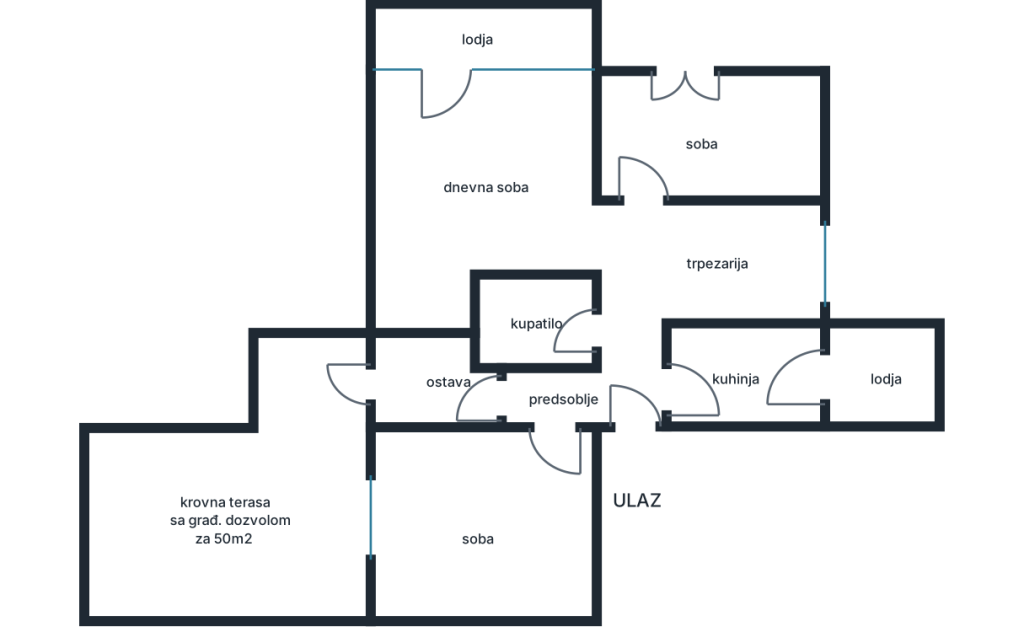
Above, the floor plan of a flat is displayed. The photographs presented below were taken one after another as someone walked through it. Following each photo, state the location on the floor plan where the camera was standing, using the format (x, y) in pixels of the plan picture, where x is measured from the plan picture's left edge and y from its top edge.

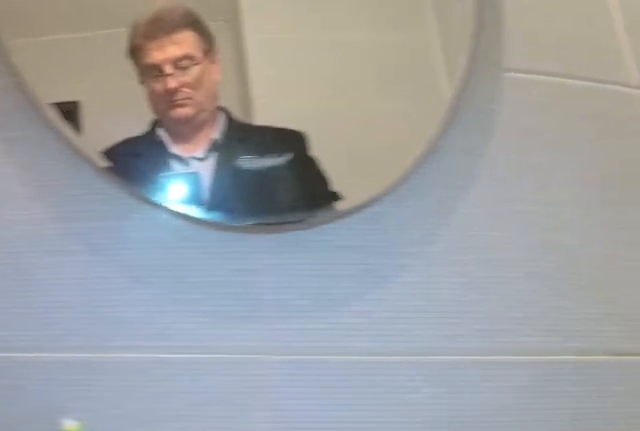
(514, 309)
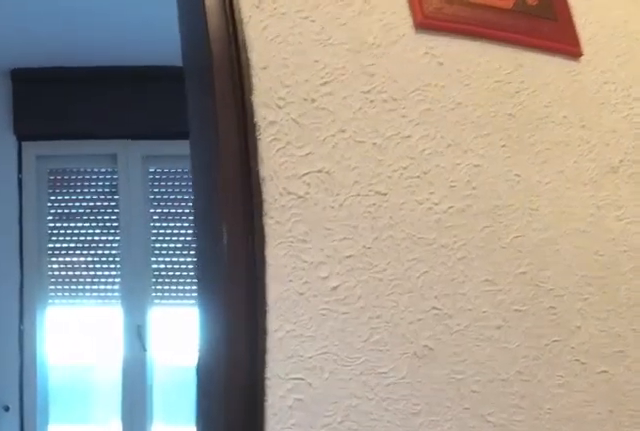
(642, 259)
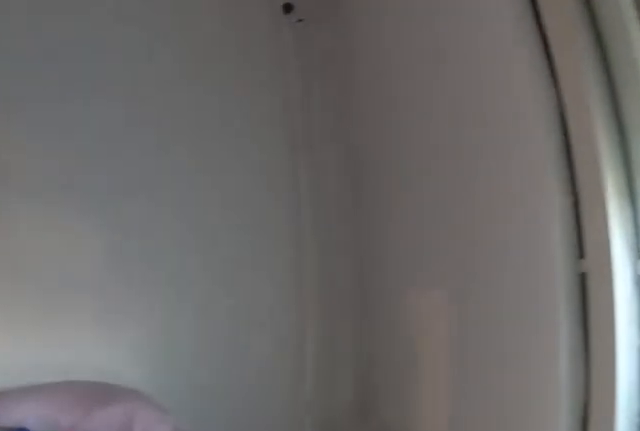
(729, 115)
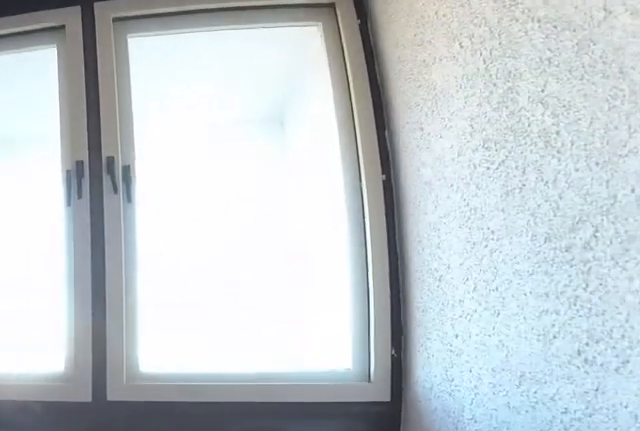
(566, 193)
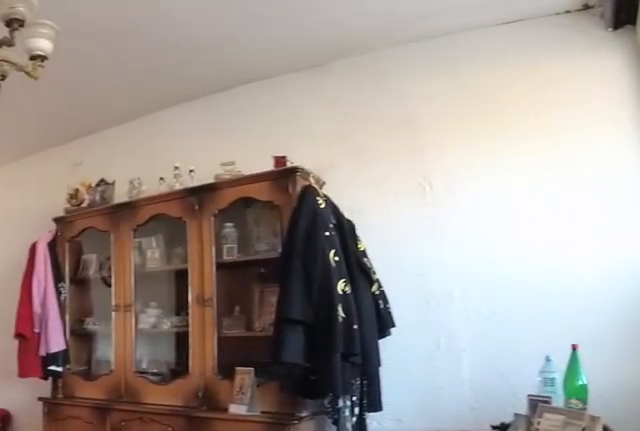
(566, 86)
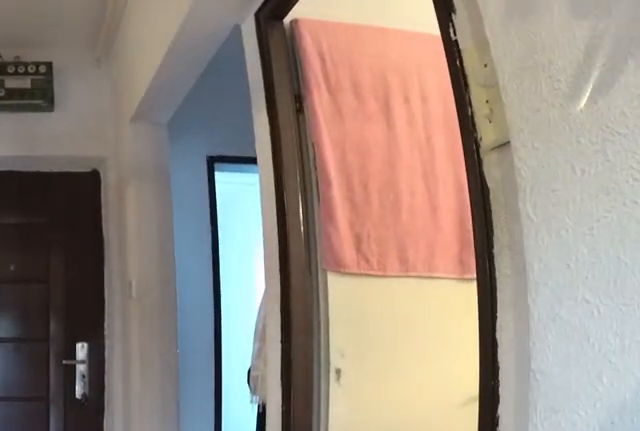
(634, 280)
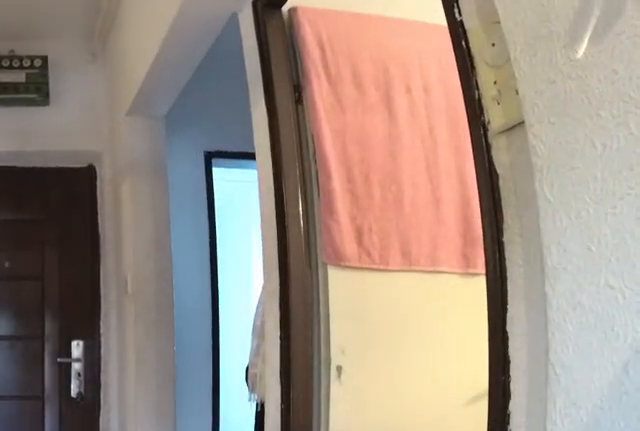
(633, 287)
